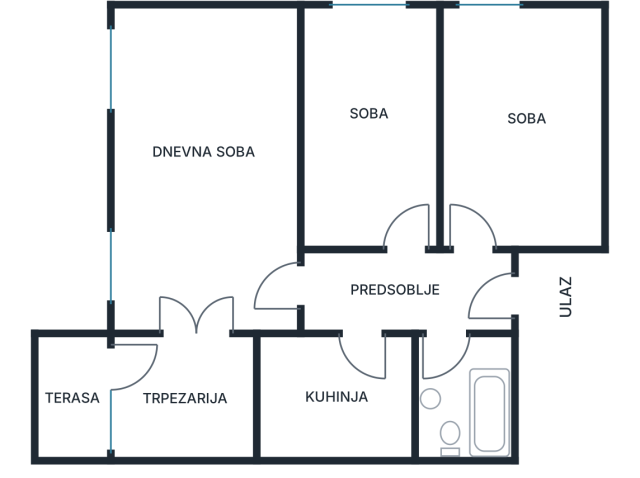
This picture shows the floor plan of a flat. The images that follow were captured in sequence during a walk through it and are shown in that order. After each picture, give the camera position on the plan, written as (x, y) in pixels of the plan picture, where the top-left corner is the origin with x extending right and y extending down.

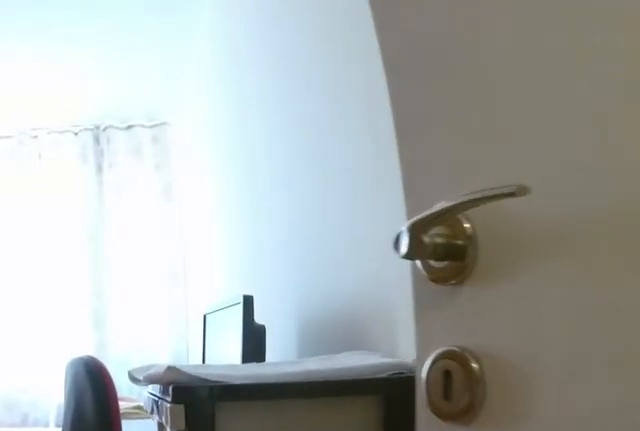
(406, 240)
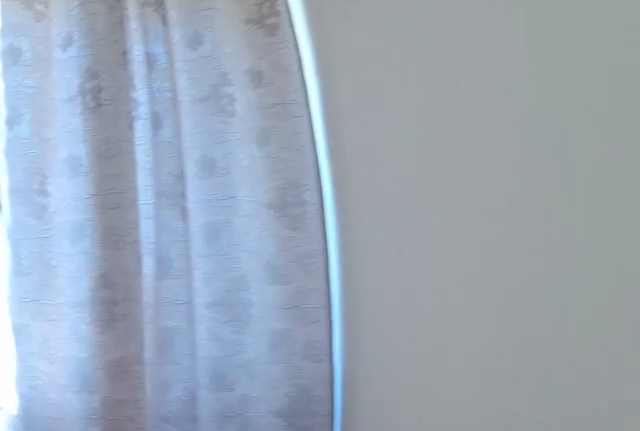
(391, 118)
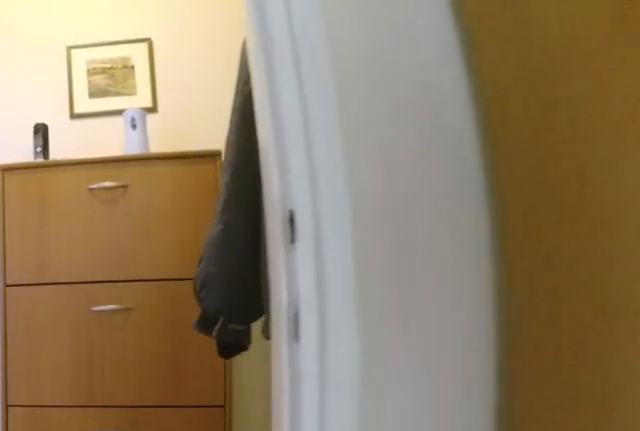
(397, 206)
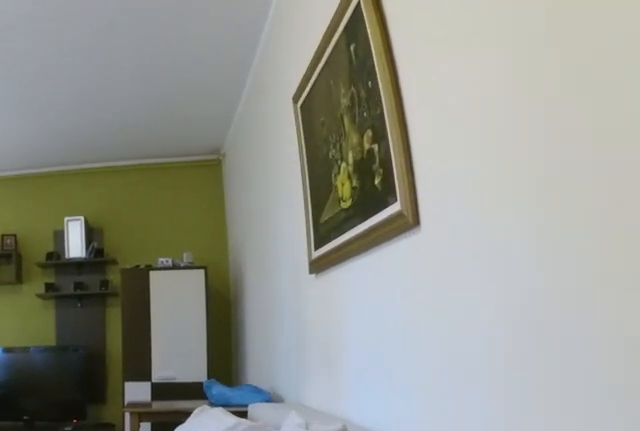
(268, 264)
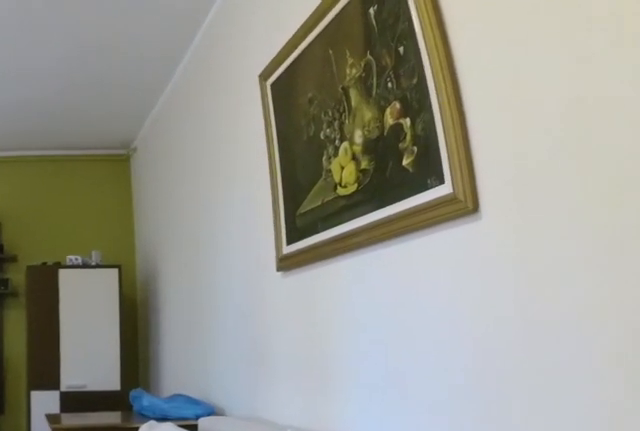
(258, 223)
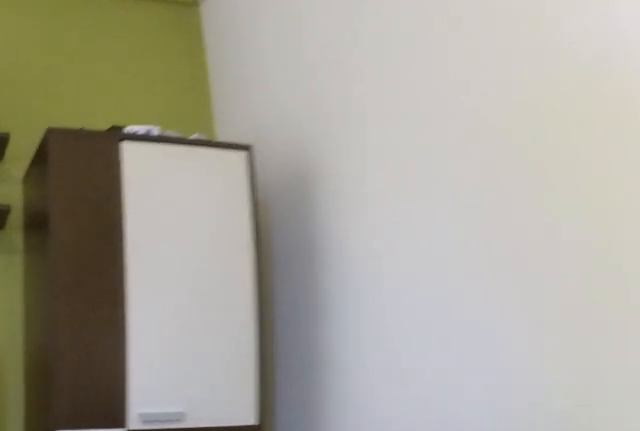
(224, 75)
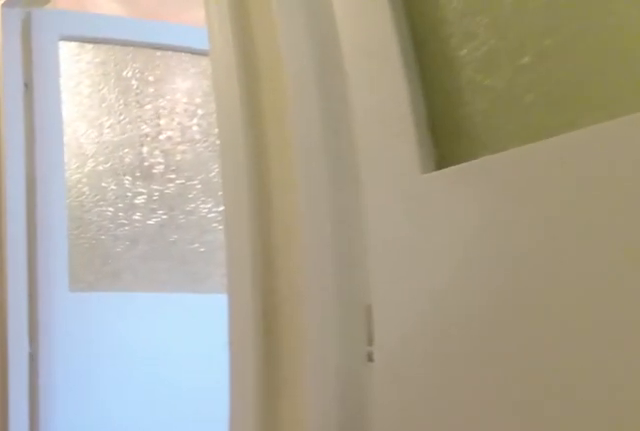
(285, 282)
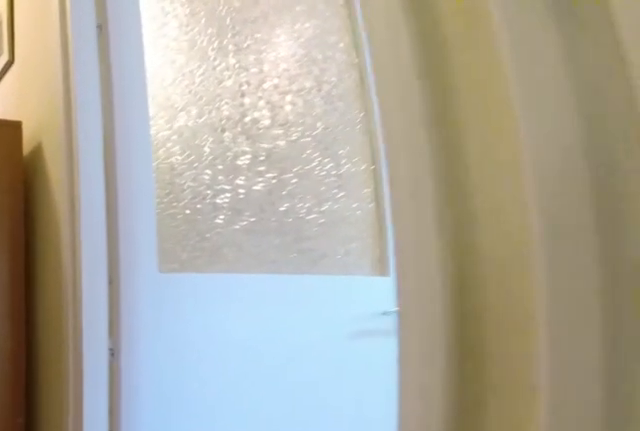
(311, 292)
